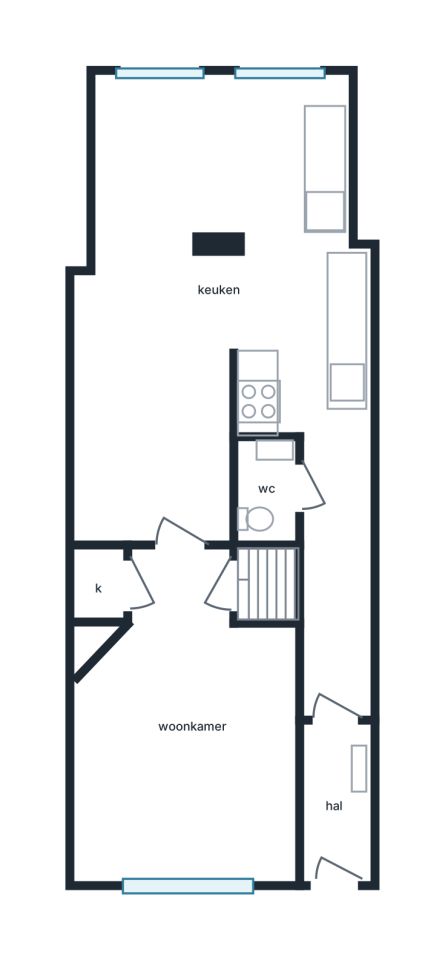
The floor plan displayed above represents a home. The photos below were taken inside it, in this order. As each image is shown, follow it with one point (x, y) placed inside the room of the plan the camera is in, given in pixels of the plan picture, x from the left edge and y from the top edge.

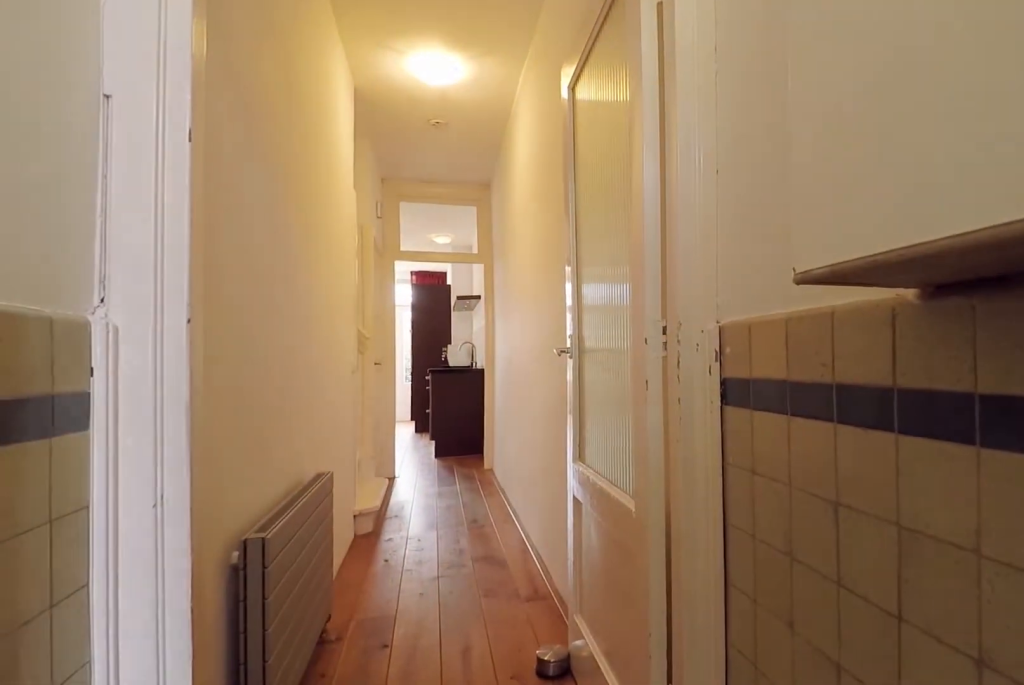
(333, 802)
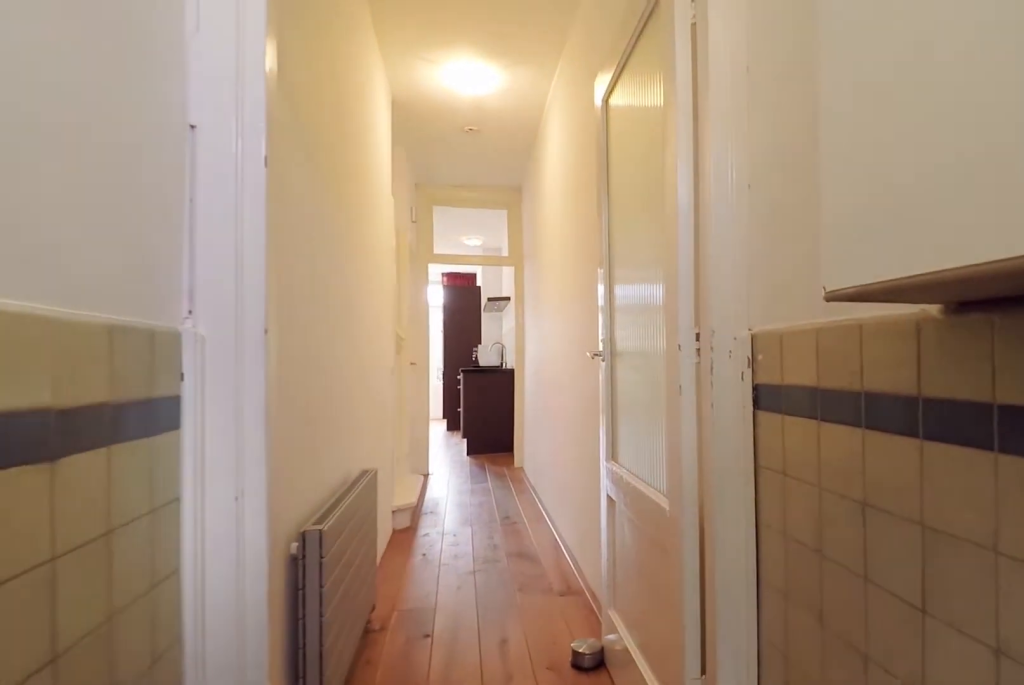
(333, 802)
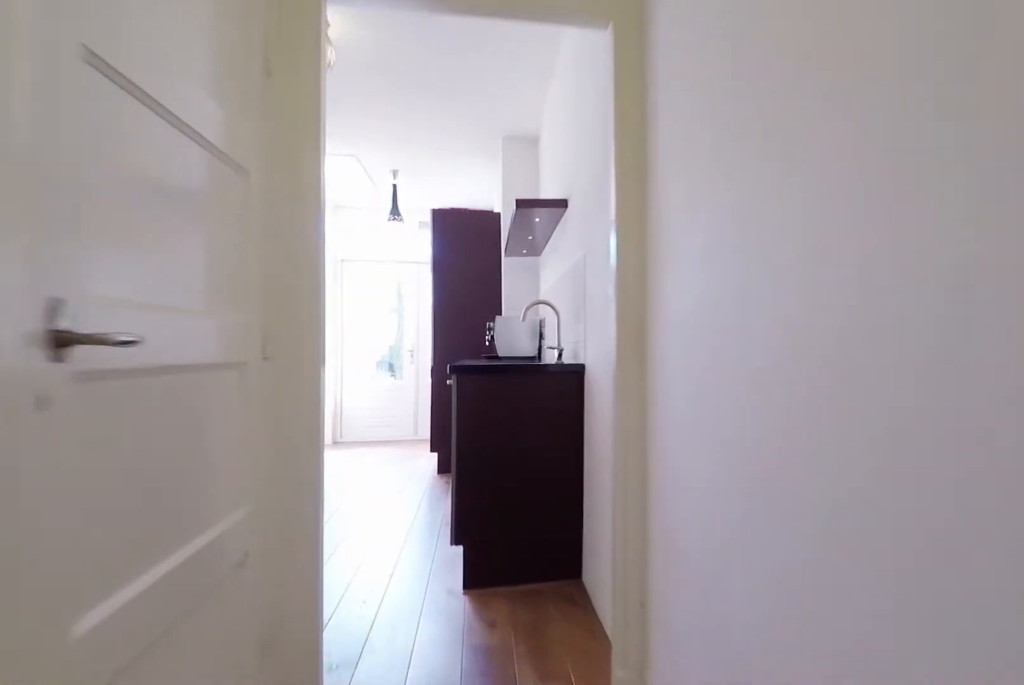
(335, 578)
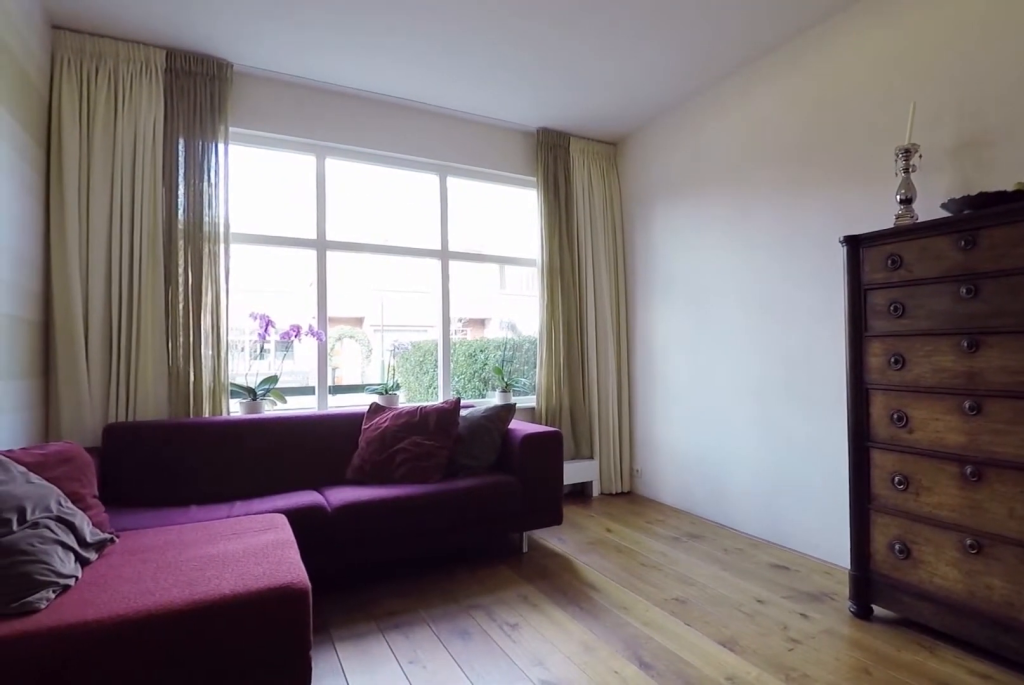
(184, 732)
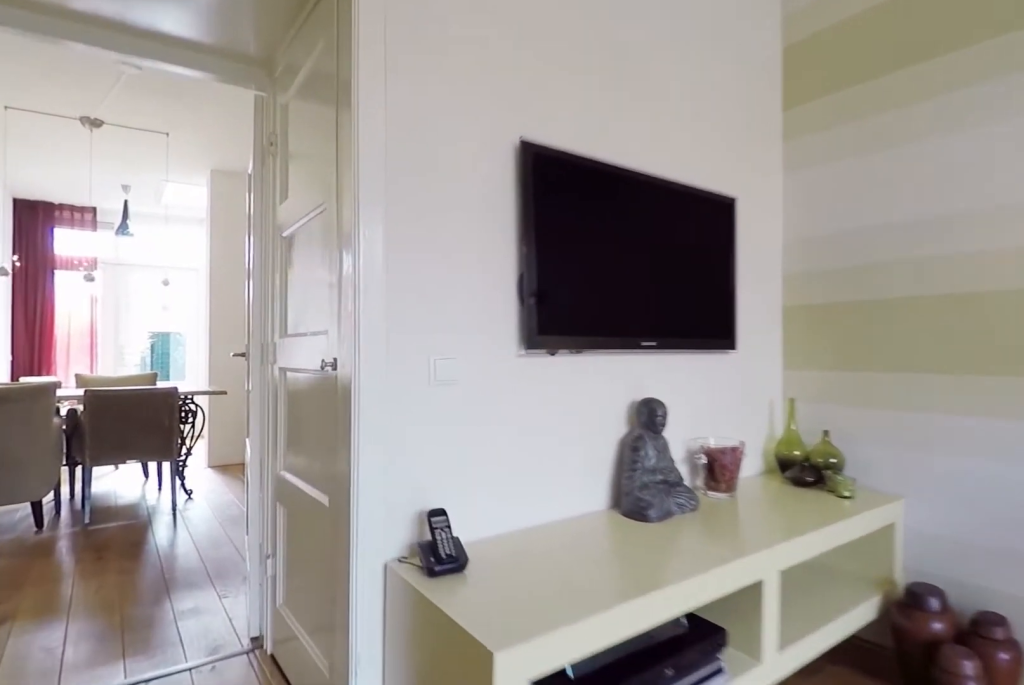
(184, 732)
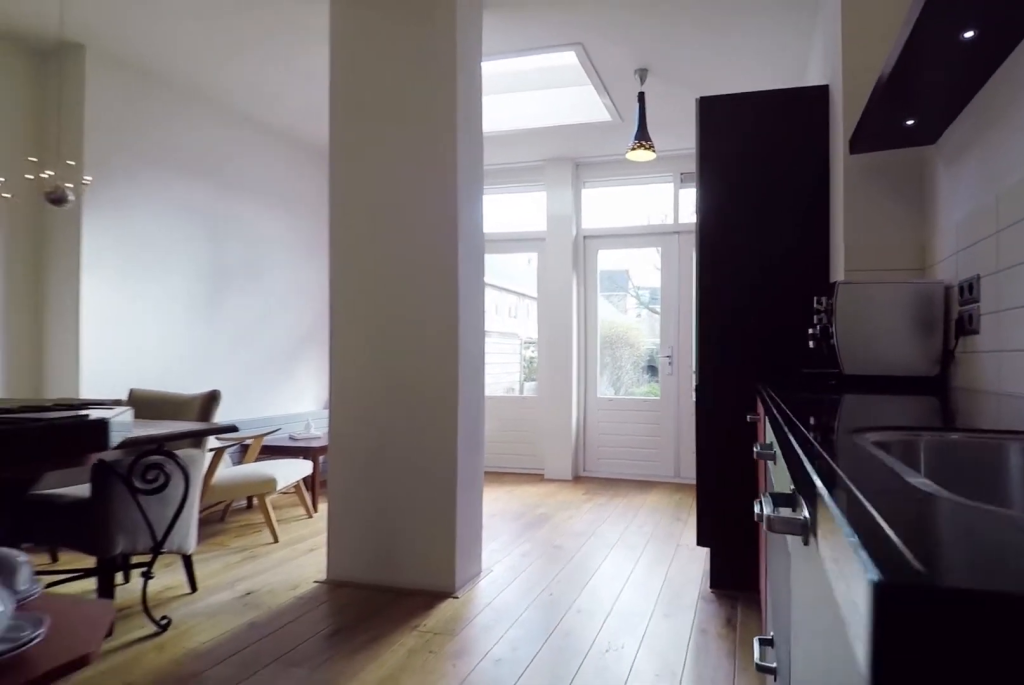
(195, 316)
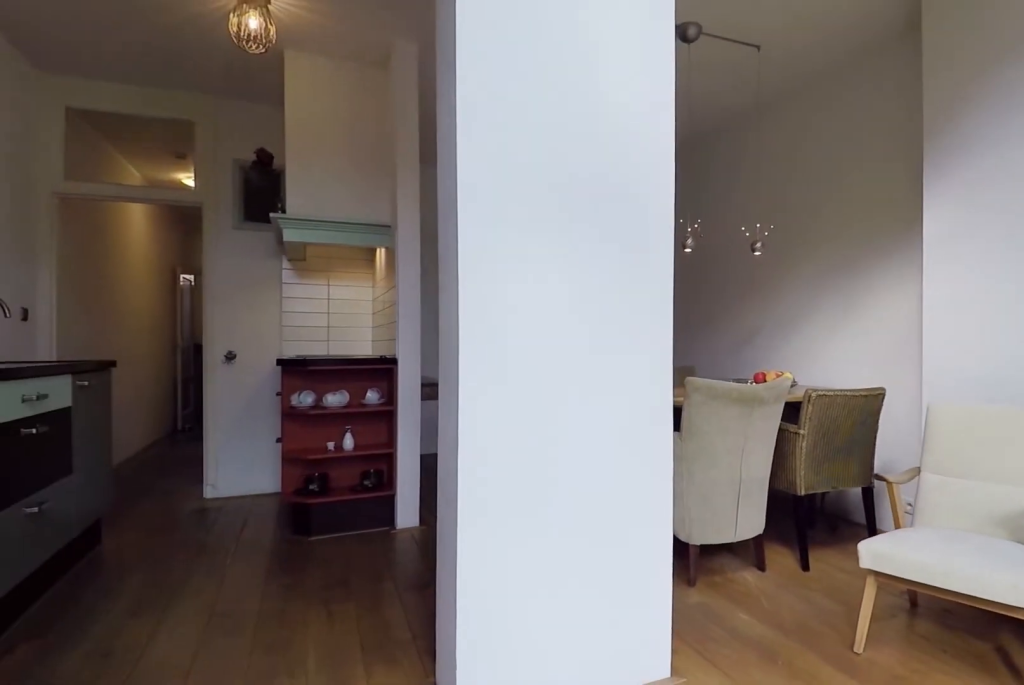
(262, 91)
